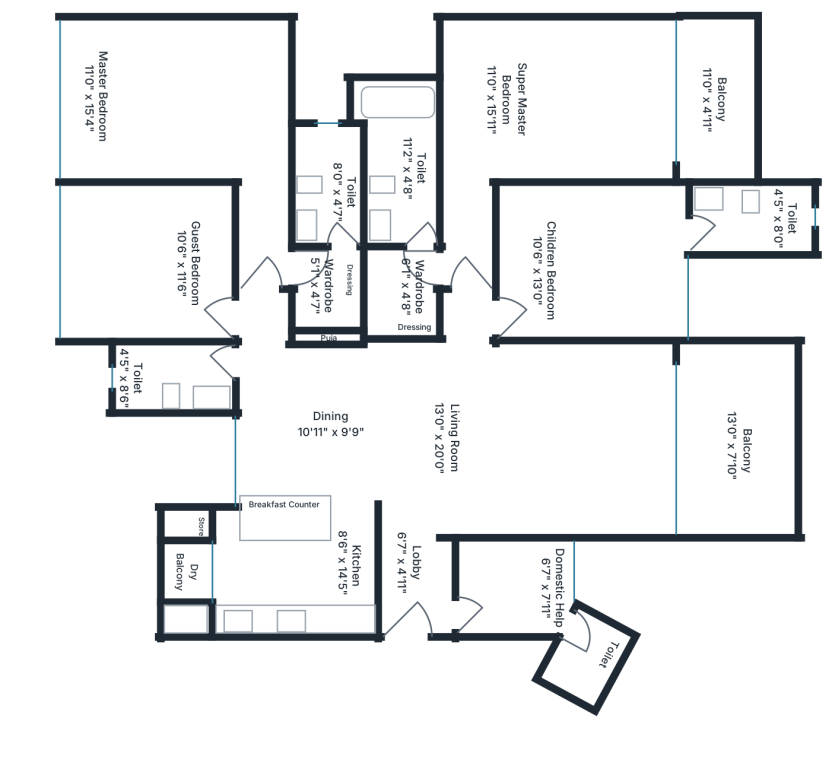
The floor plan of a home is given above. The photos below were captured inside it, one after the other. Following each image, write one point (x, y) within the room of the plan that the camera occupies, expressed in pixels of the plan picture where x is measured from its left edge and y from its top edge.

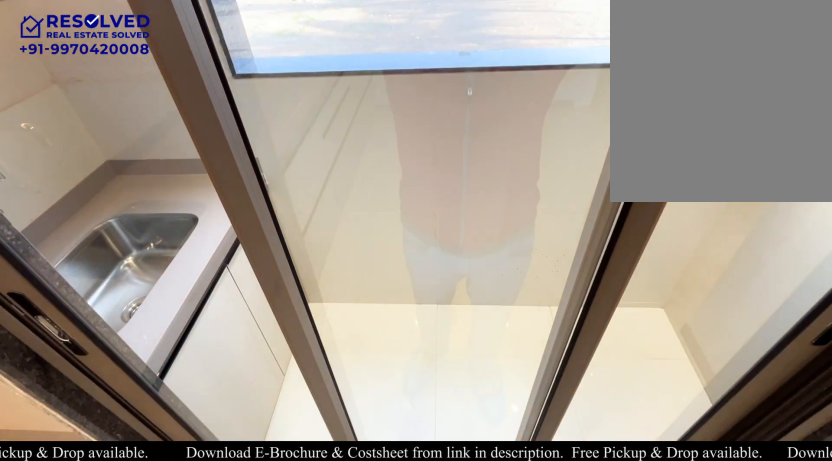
(187, 574)
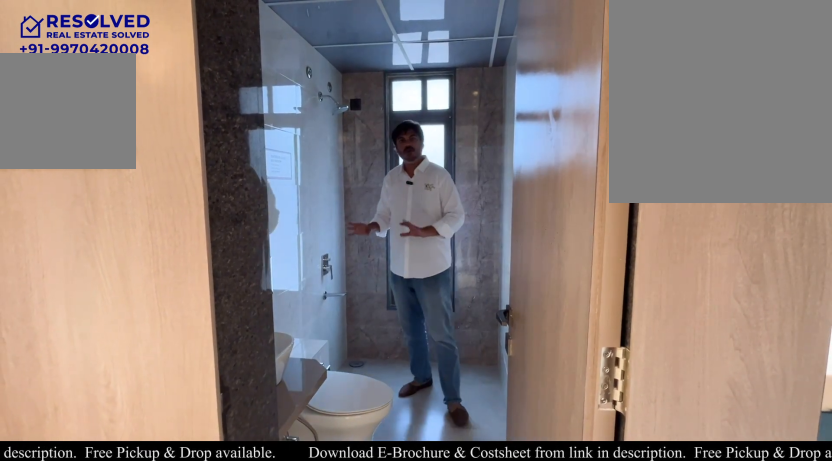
(173, 377)
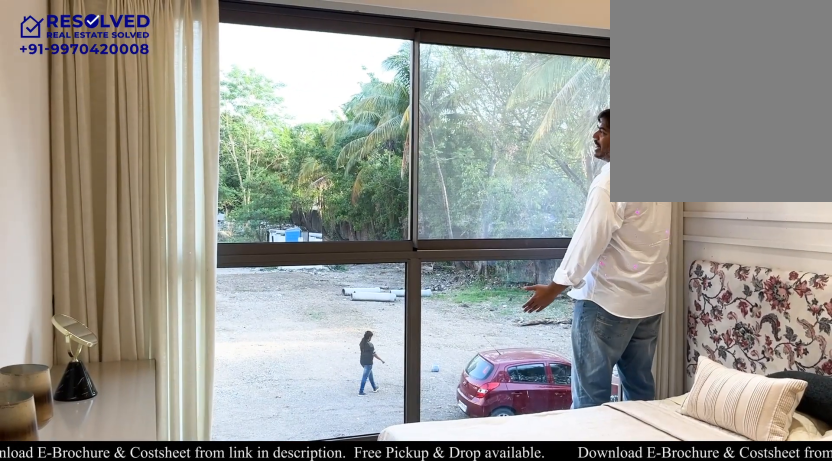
(151, 261)
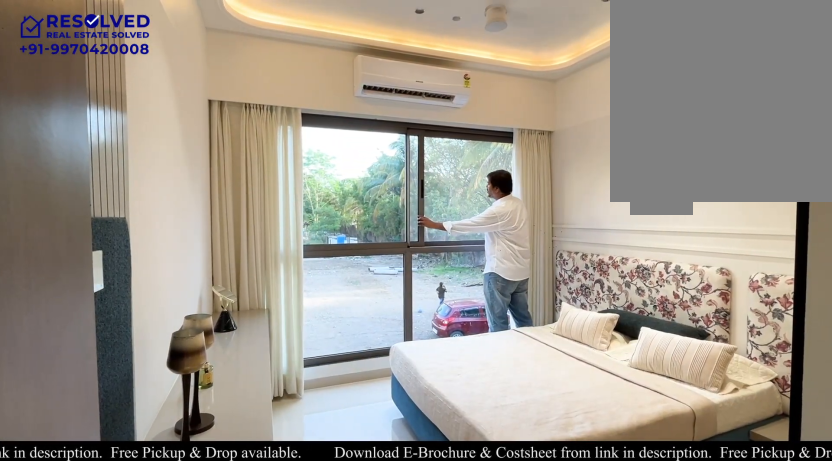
(151, 261)
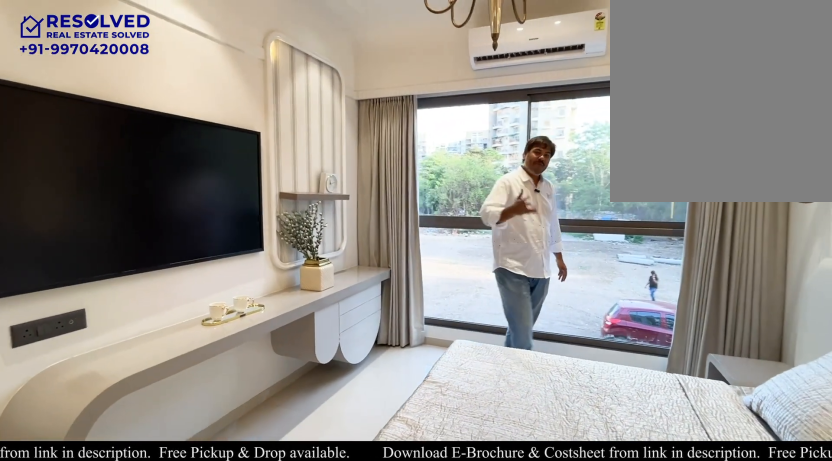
(190, 116)
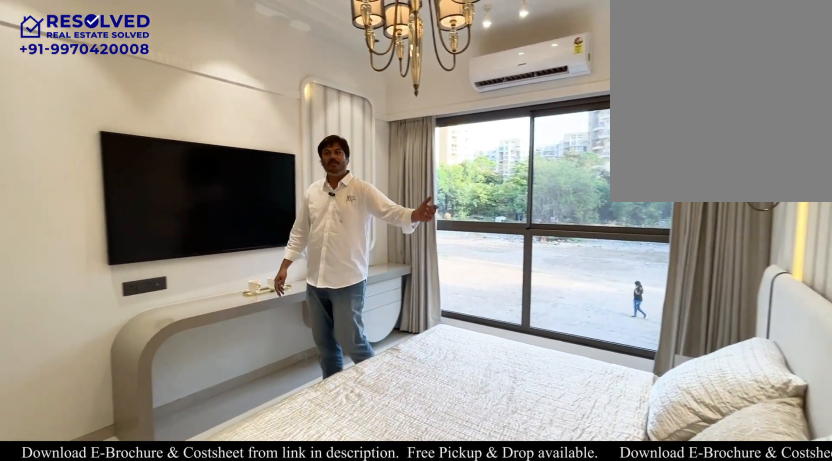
(190, 116)
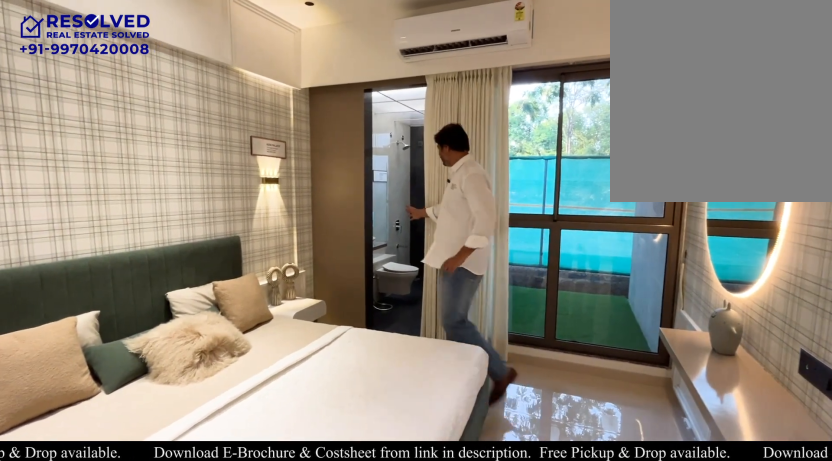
(593, 261)
